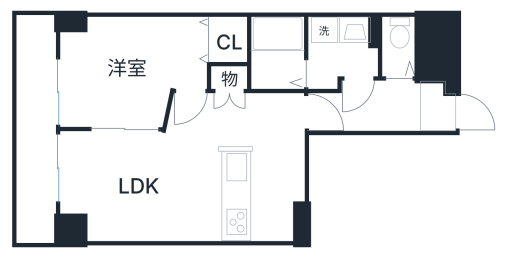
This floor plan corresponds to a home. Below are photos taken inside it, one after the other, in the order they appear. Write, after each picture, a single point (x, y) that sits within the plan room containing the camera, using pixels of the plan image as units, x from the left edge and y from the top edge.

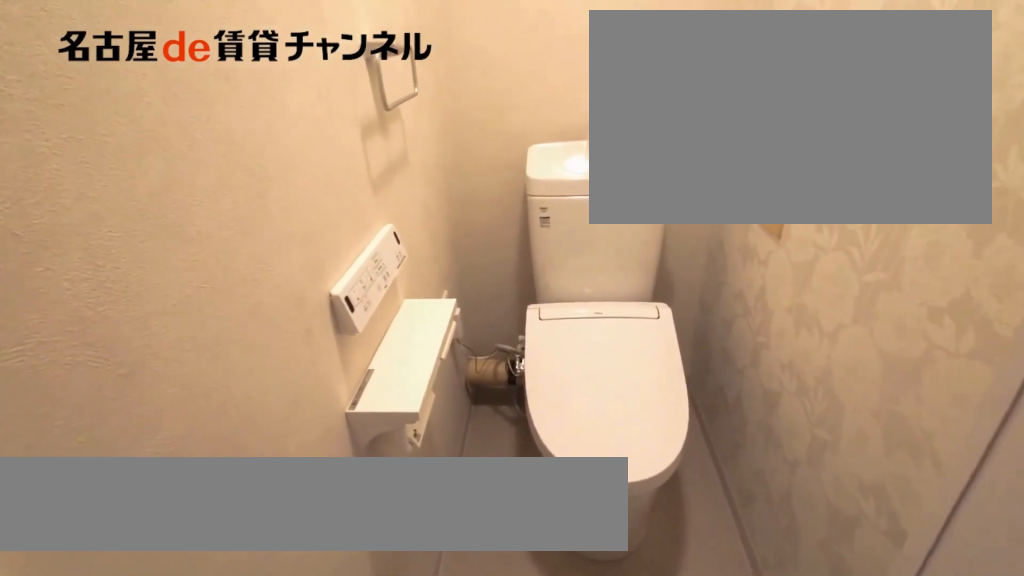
(399, 49)
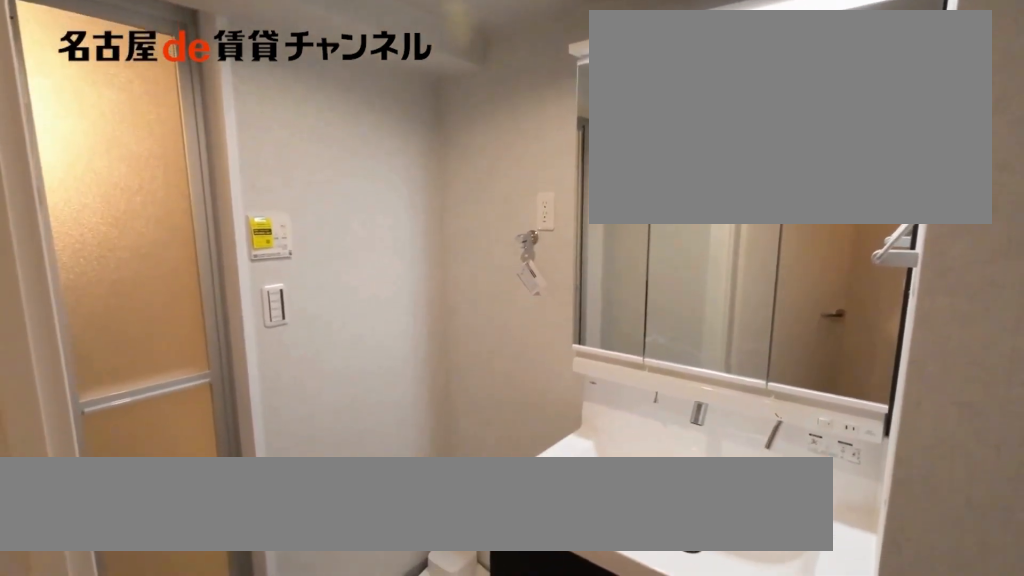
(342, 50)
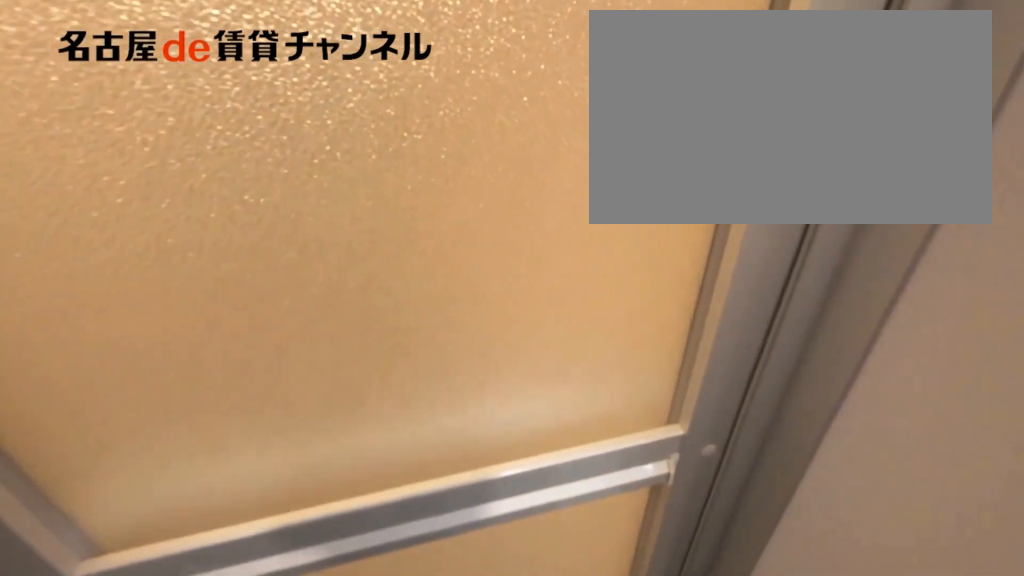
(342, 50)
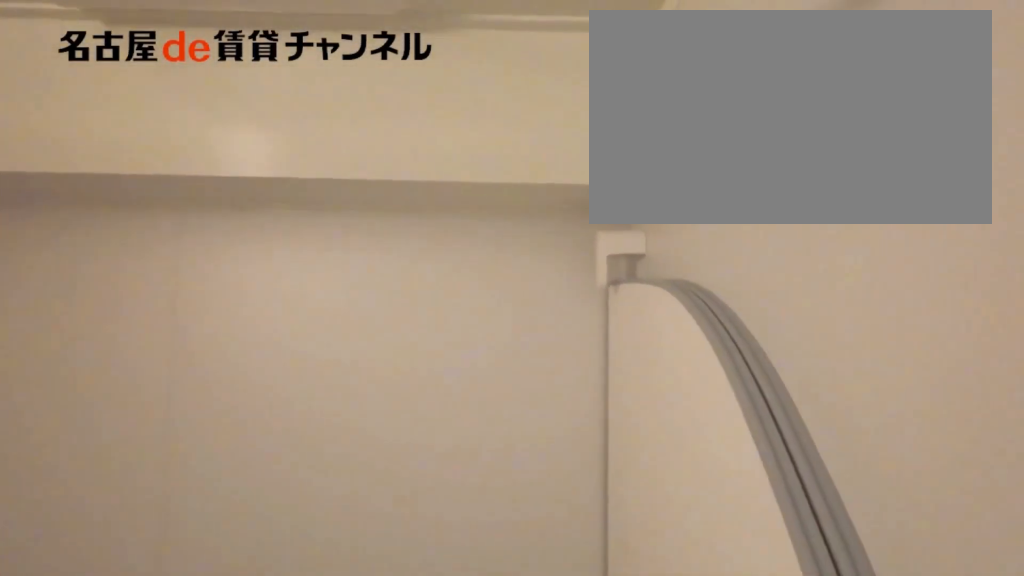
(275, 55)
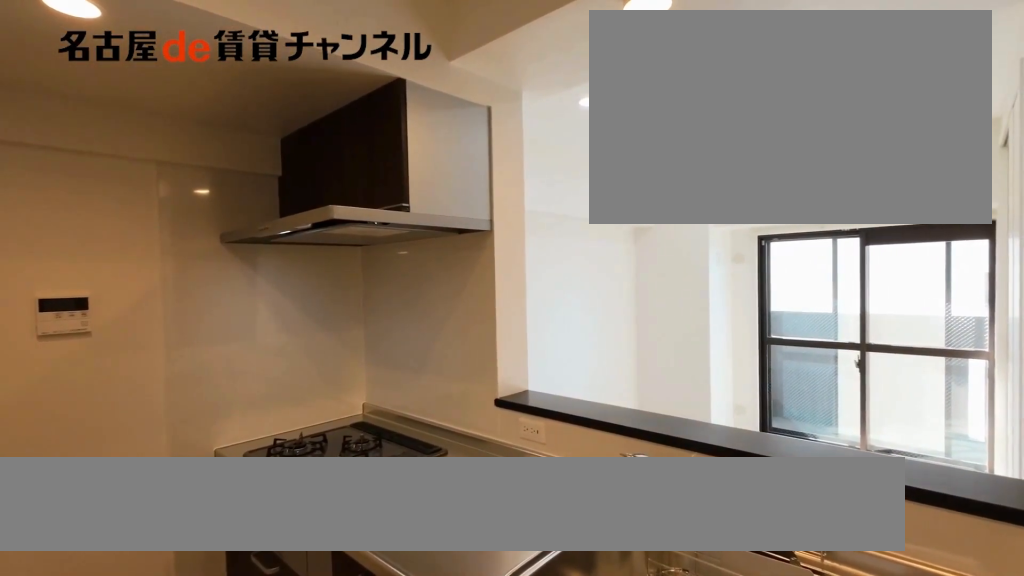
(262, 197)
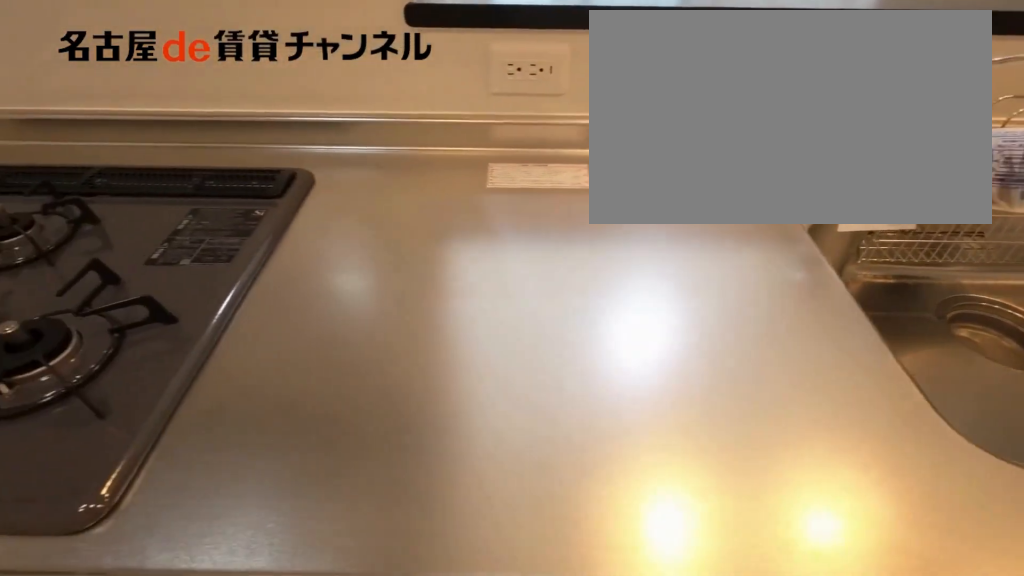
(262, 197)
